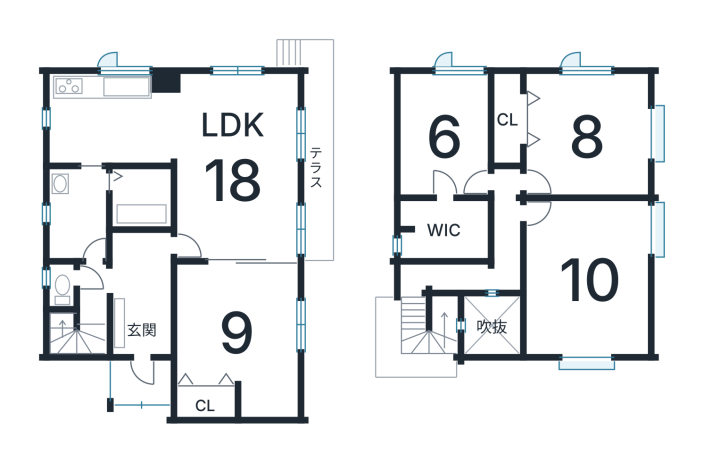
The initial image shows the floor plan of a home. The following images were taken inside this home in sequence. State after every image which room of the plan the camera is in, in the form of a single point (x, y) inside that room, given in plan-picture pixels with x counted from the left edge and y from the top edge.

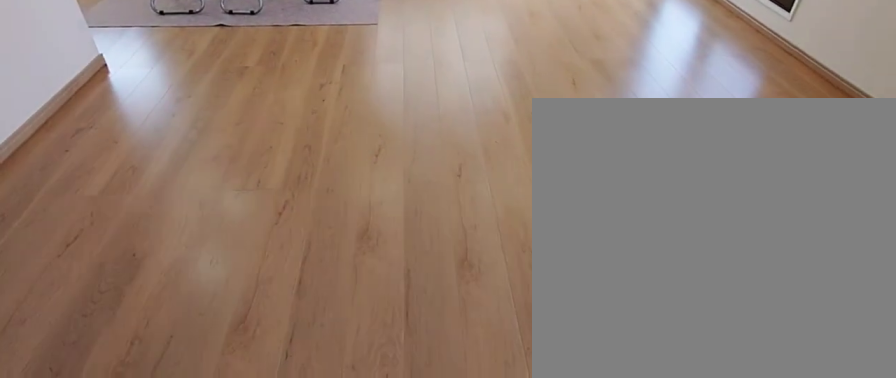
(239, 166)
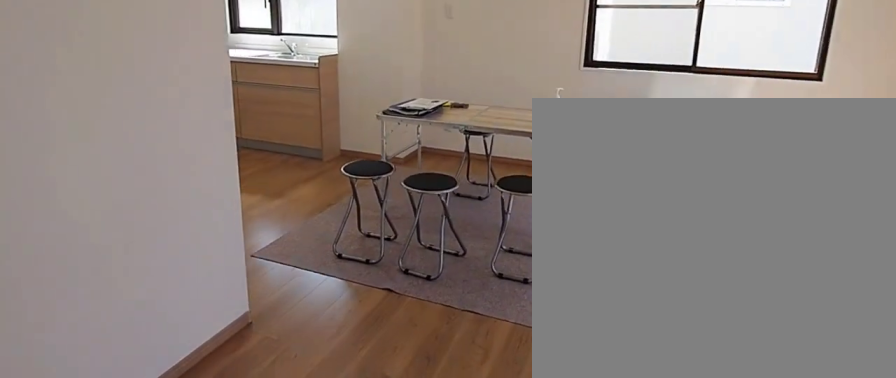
(239, 166)
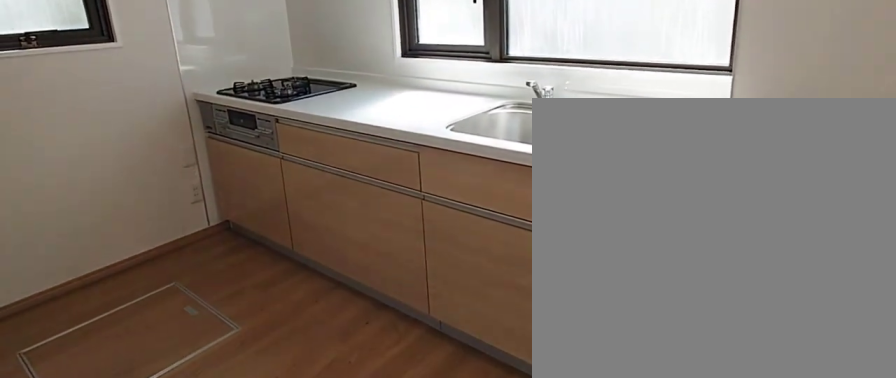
(119, 121)
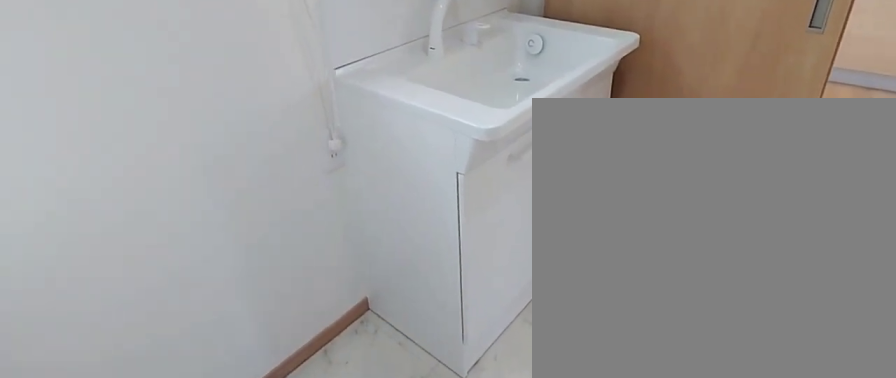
(76, 228)
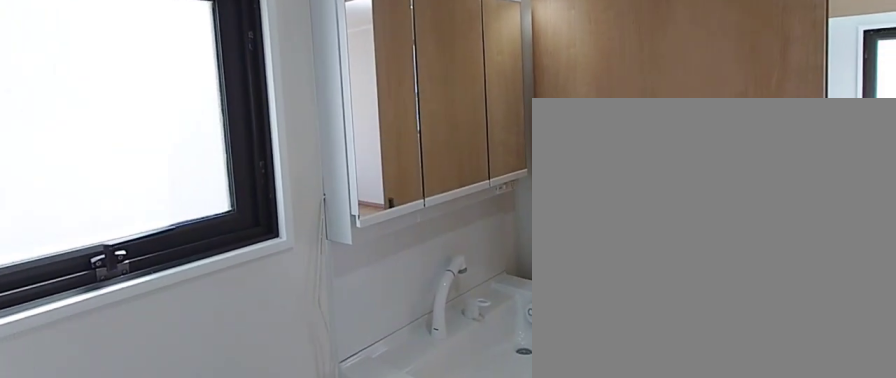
(76, 228)
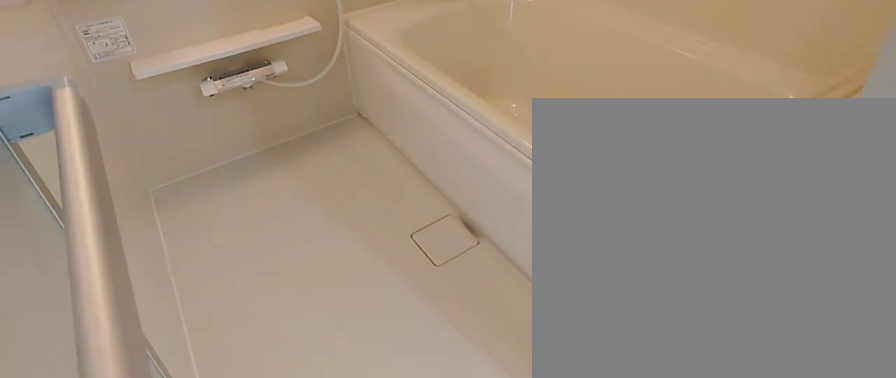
(138, 200)
